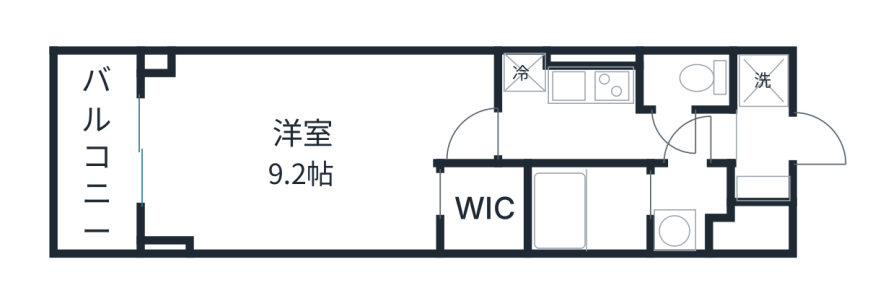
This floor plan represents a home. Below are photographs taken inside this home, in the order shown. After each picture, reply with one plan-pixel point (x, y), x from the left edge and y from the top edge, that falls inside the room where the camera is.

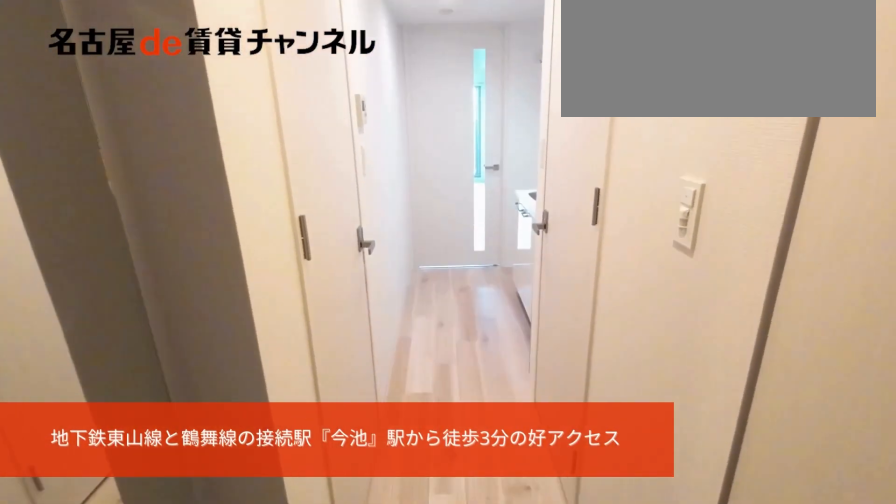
(762, 144)
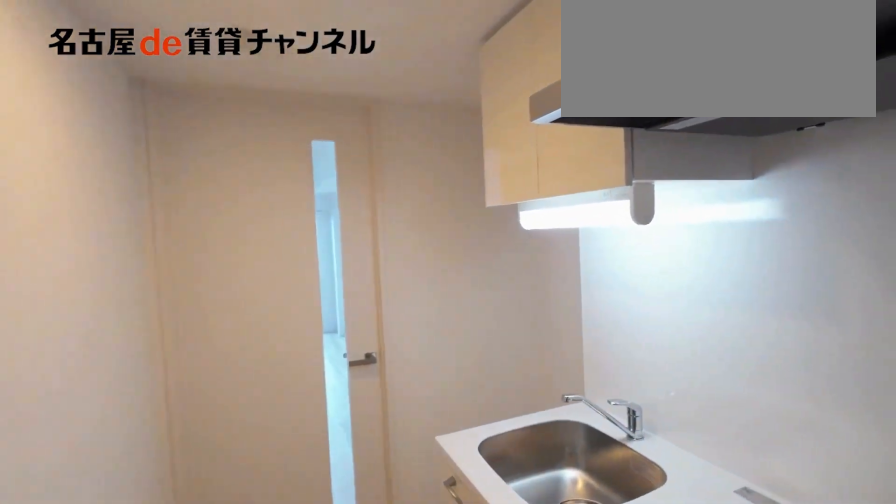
(589, 86)
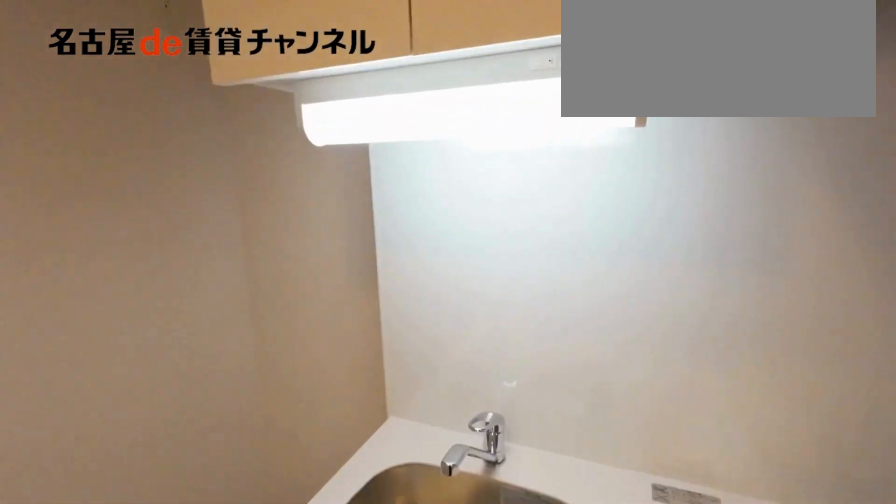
(589, 86)
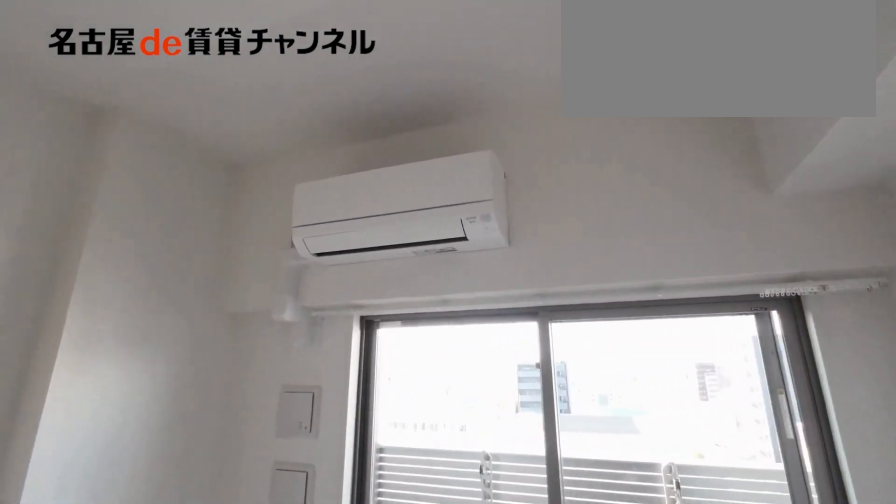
(309, 147)
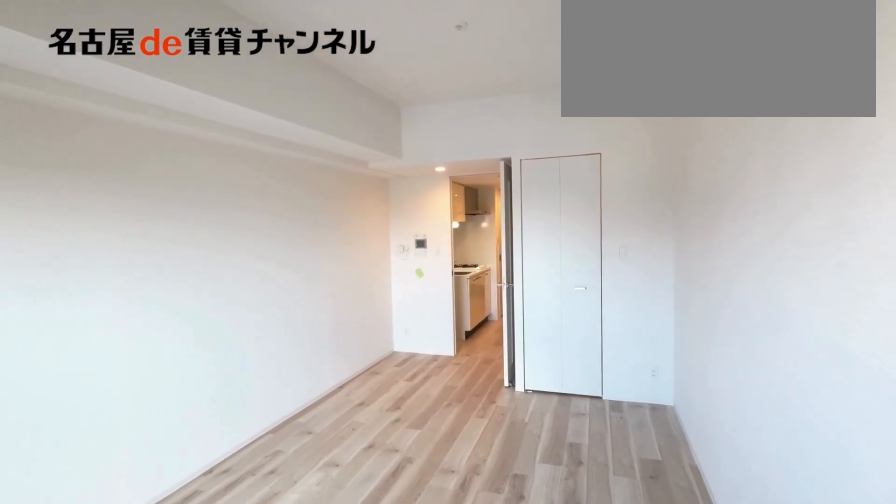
(309, 147)
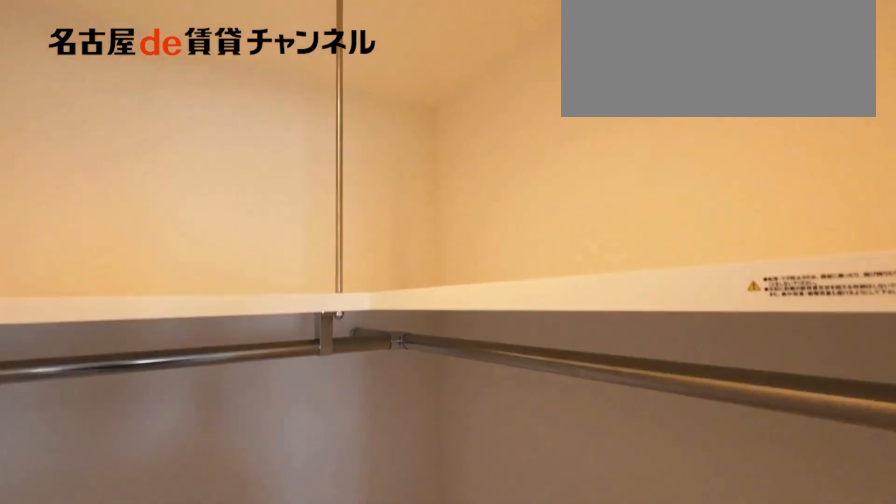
(484, 210)
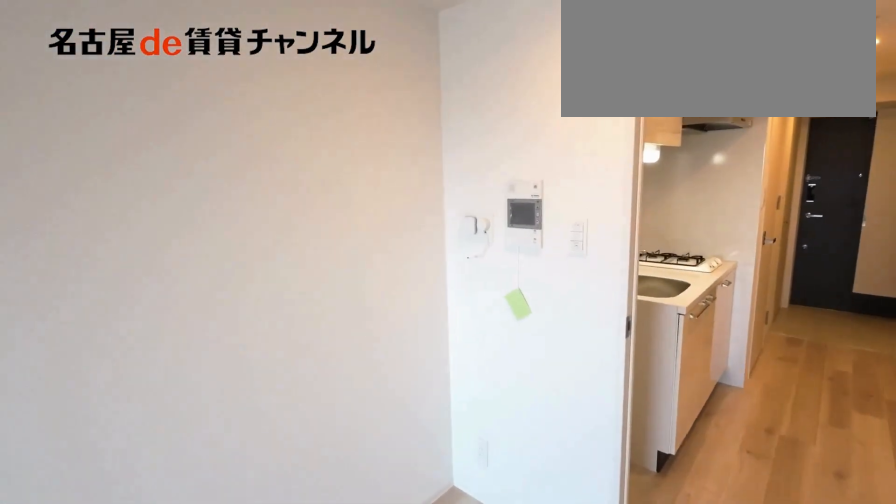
(310, 148)
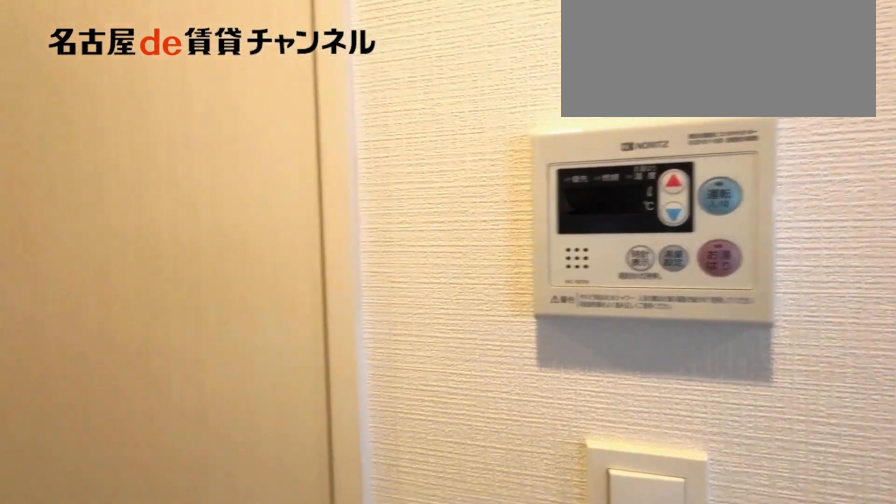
(611, 133)
